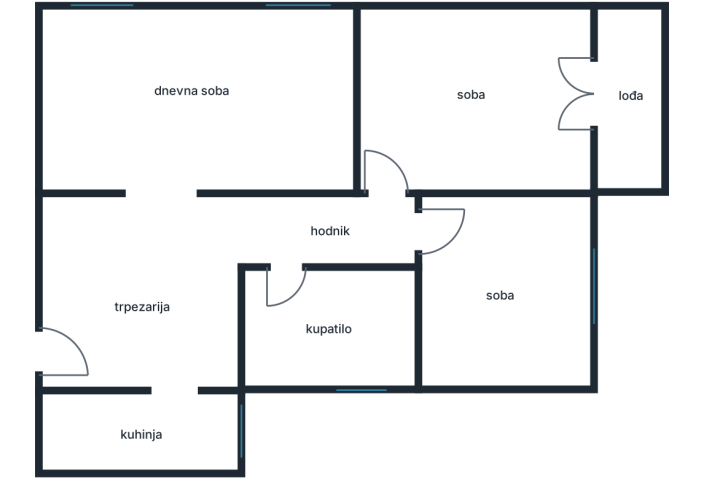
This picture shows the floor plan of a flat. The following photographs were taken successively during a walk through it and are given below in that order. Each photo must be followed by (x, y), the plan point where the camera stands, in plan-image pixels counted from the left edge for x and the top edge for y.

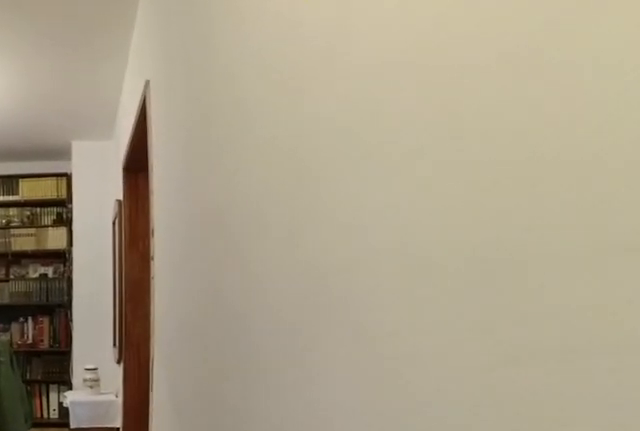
(373, 226)
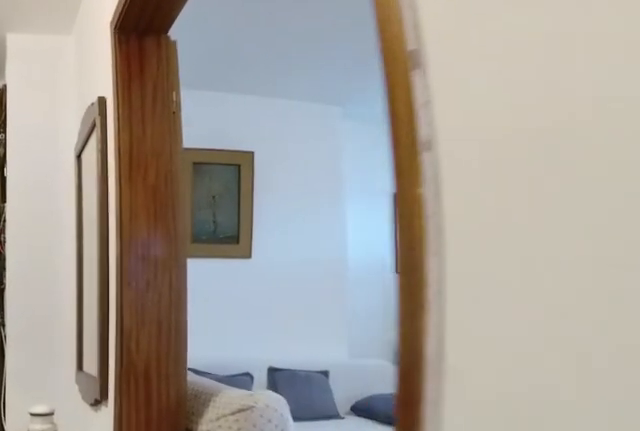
(251, 227)
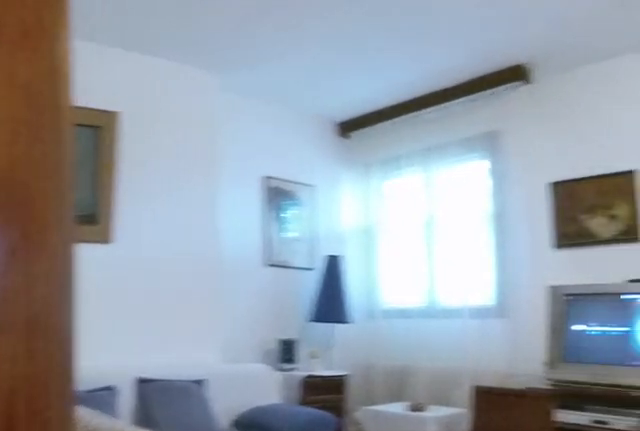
(197, 217)
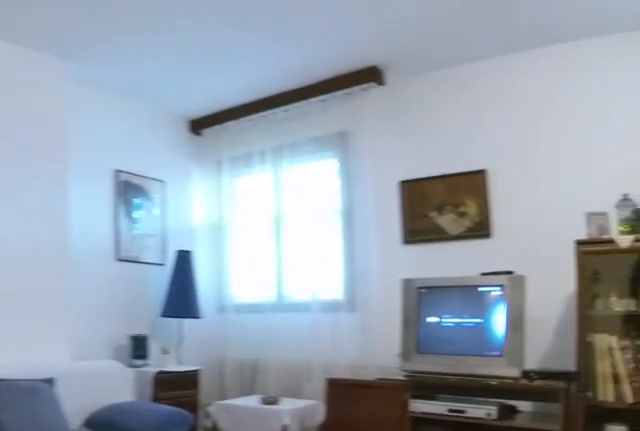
(194, 217)
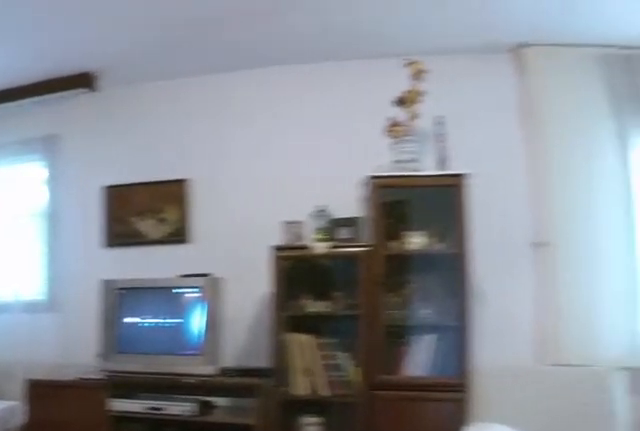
(185, 212)
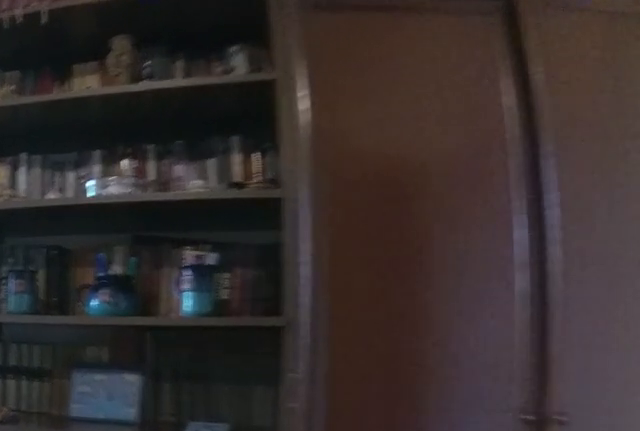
(265, 171)
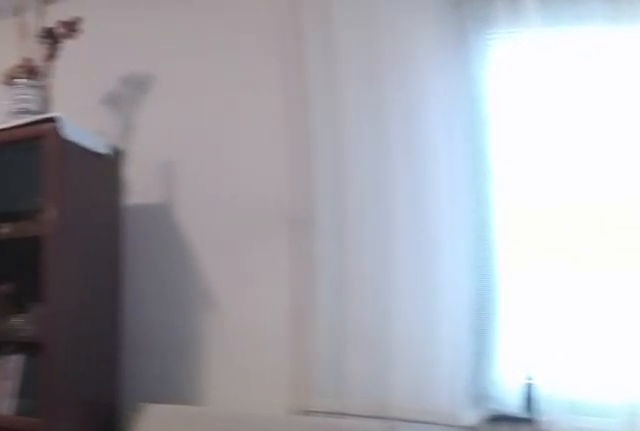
(296, 159)
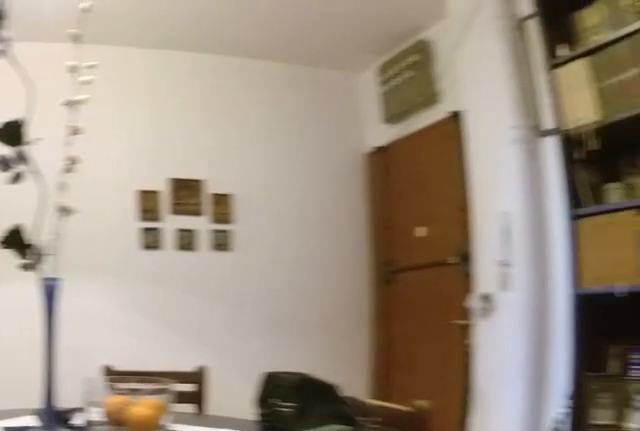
(176, 194)
